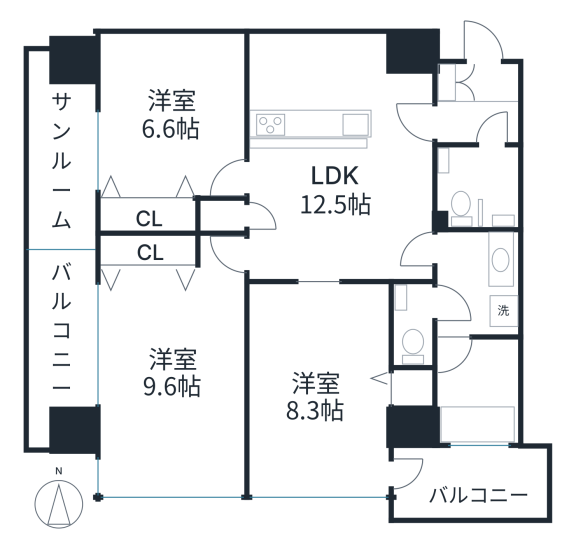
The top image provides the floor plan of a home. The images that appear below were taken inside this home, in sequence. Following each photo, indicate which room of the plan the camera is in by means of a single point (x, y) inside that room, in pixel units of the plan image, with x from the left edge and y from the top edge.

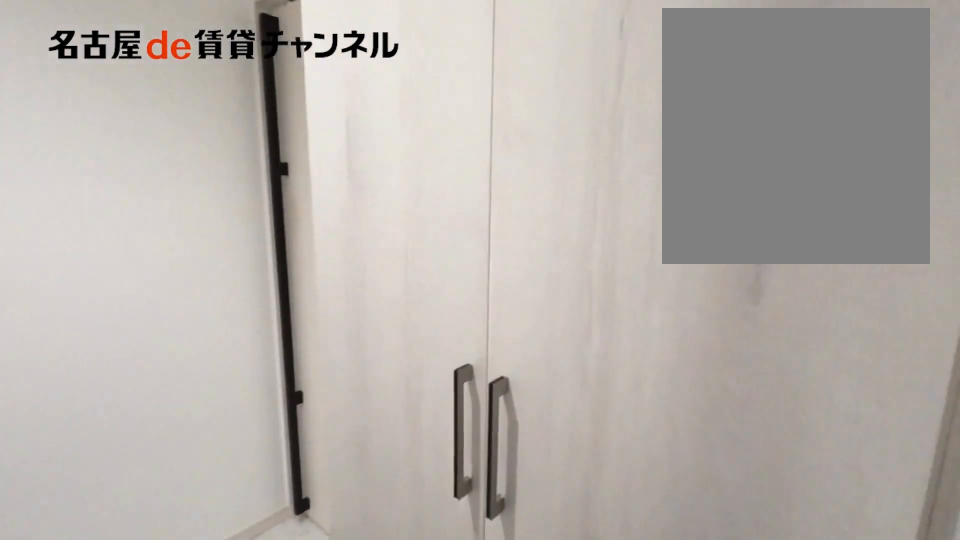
(480, 80)
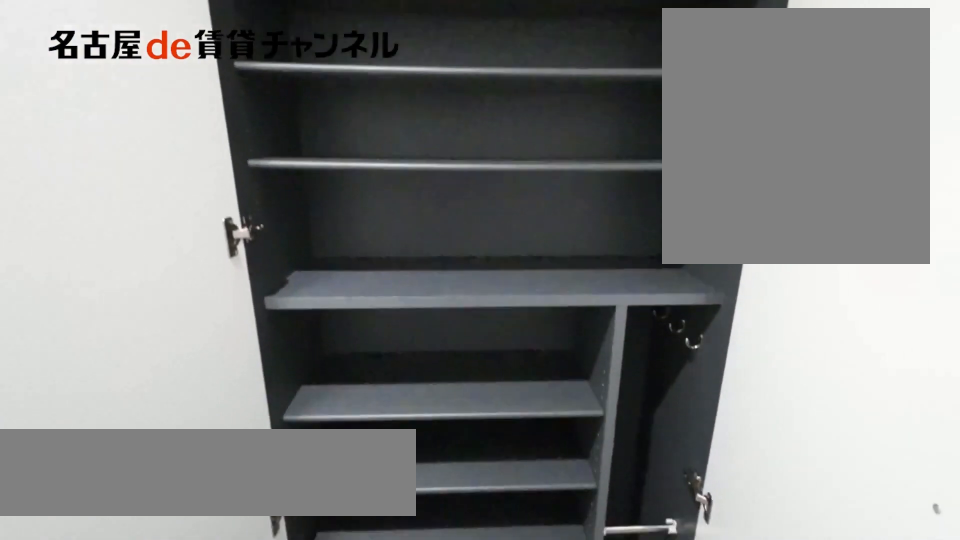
(480, 80)
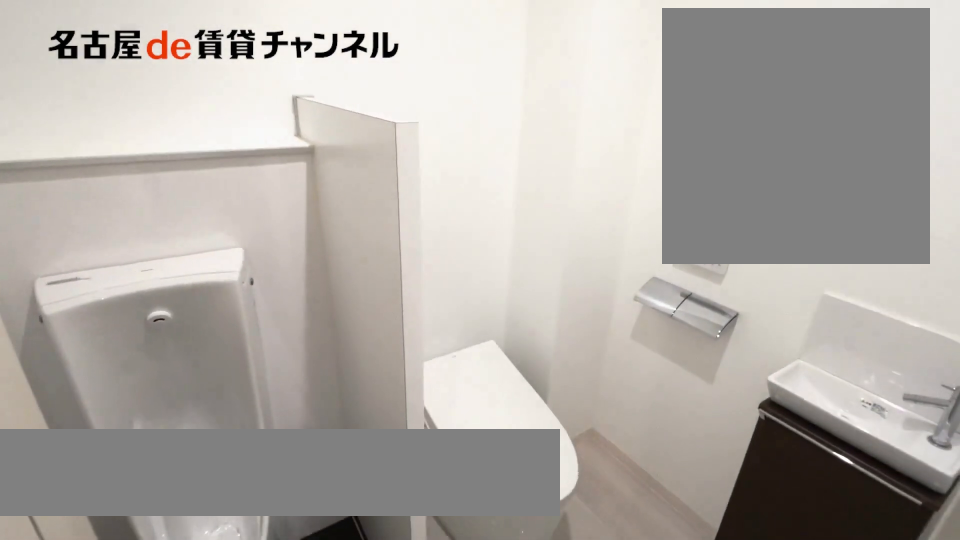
(478, 184)
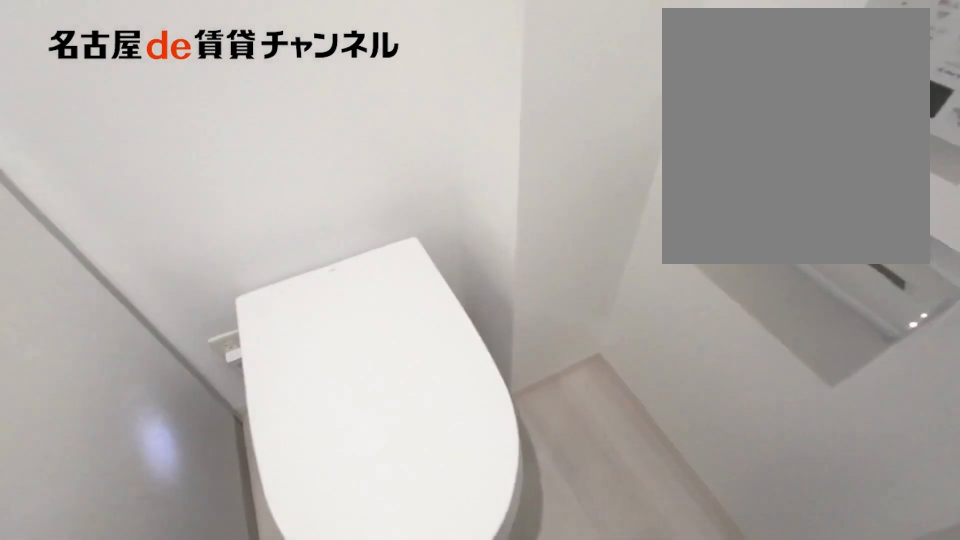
(478, 184)
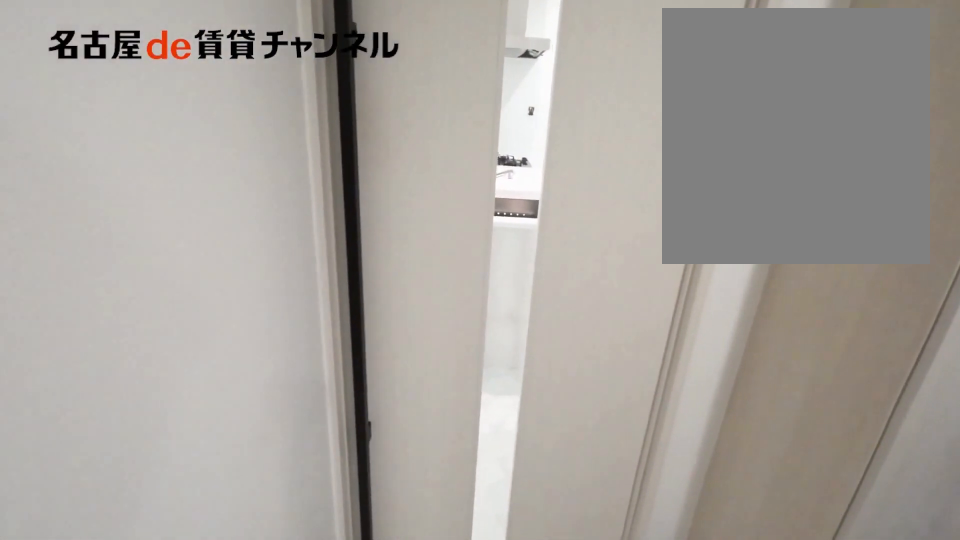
(475, 119)
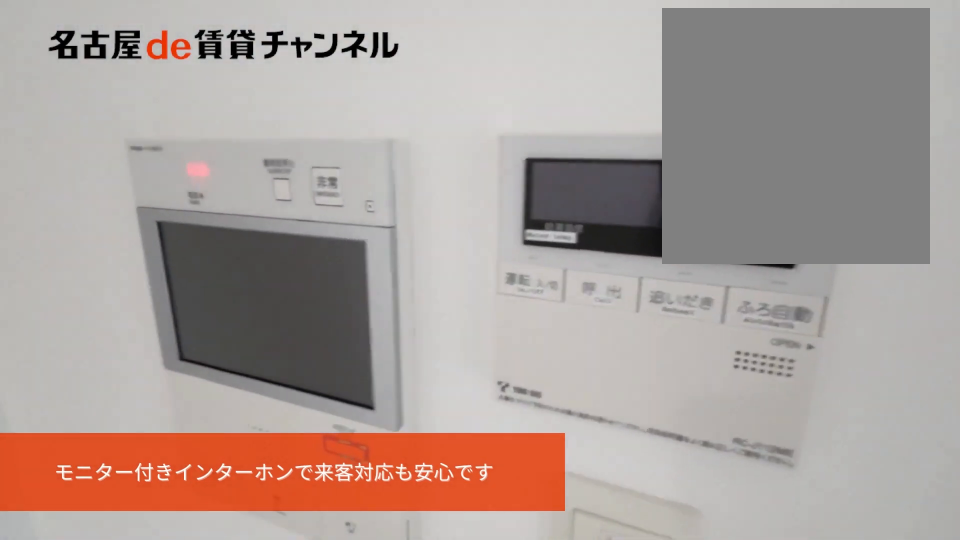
(346, 88)
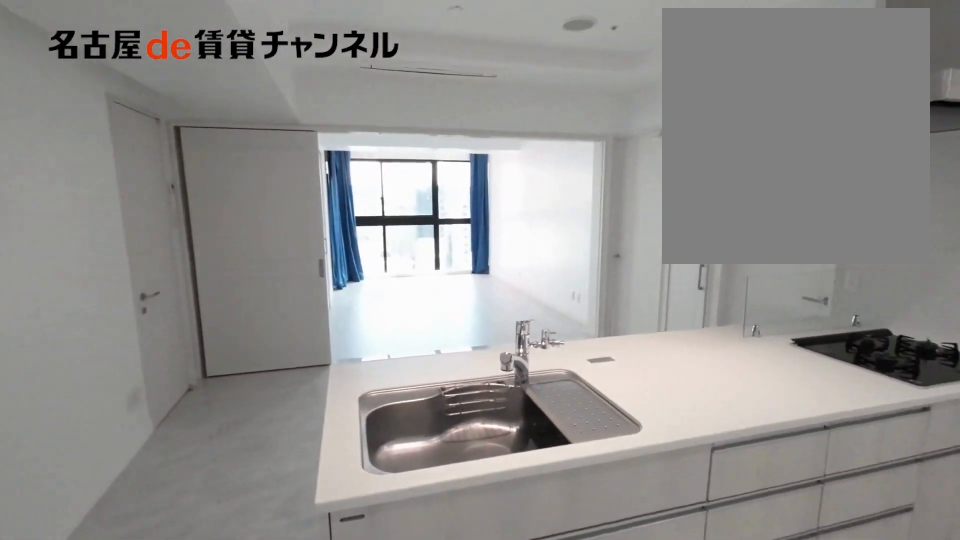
(335, 249)
